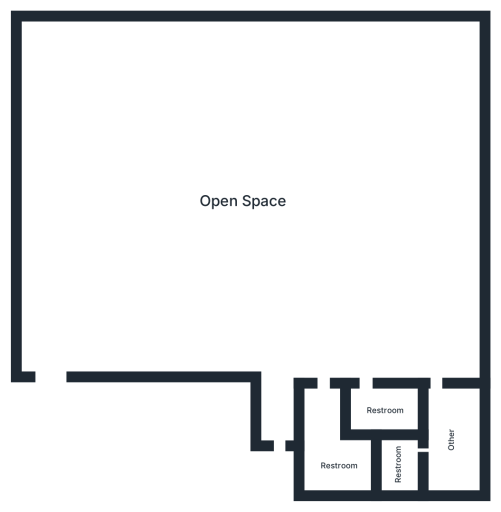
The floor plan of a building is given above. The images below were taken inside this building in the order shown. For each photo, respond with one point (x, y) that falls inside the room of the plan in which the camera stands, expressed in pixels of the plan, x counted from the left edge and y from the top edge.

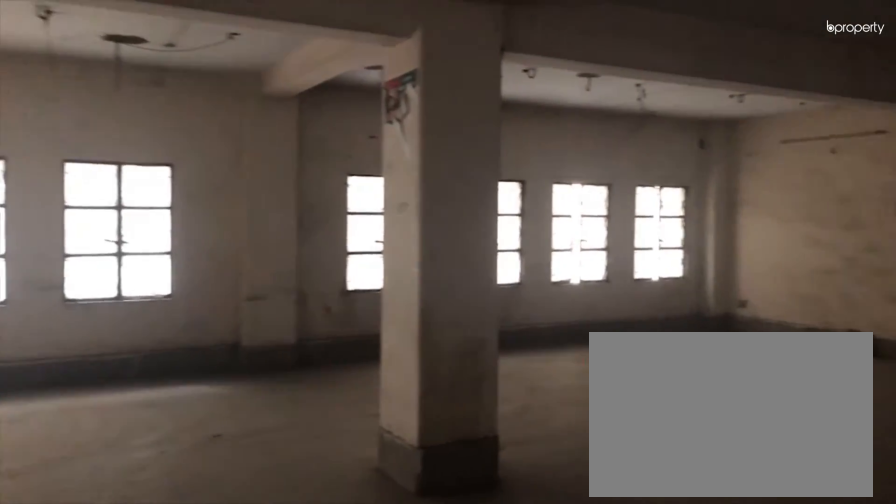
(247, 205)
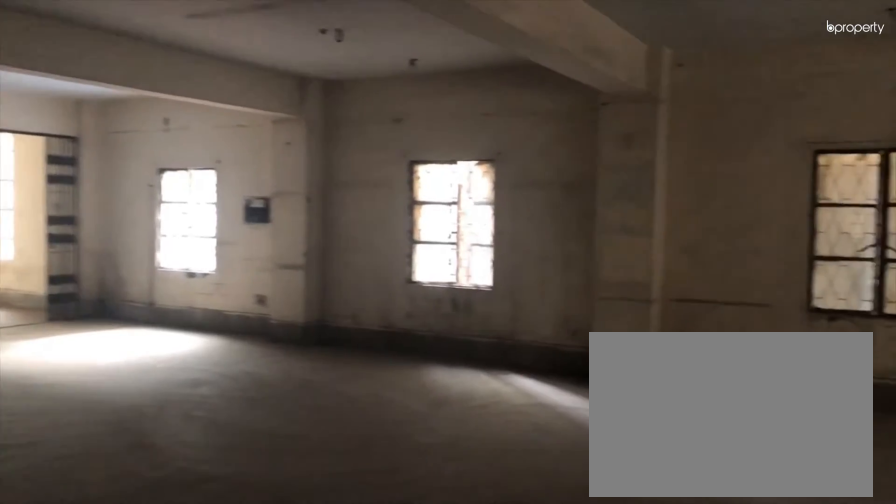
(247, 205)
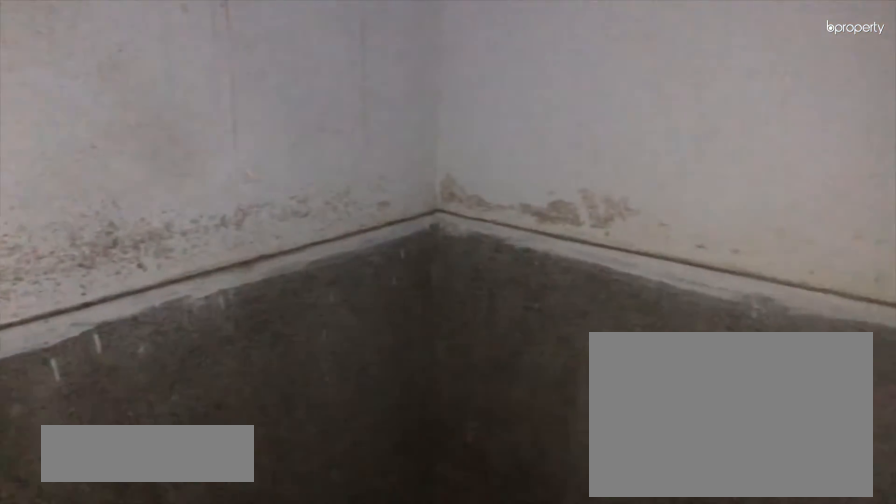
(388, 411)
